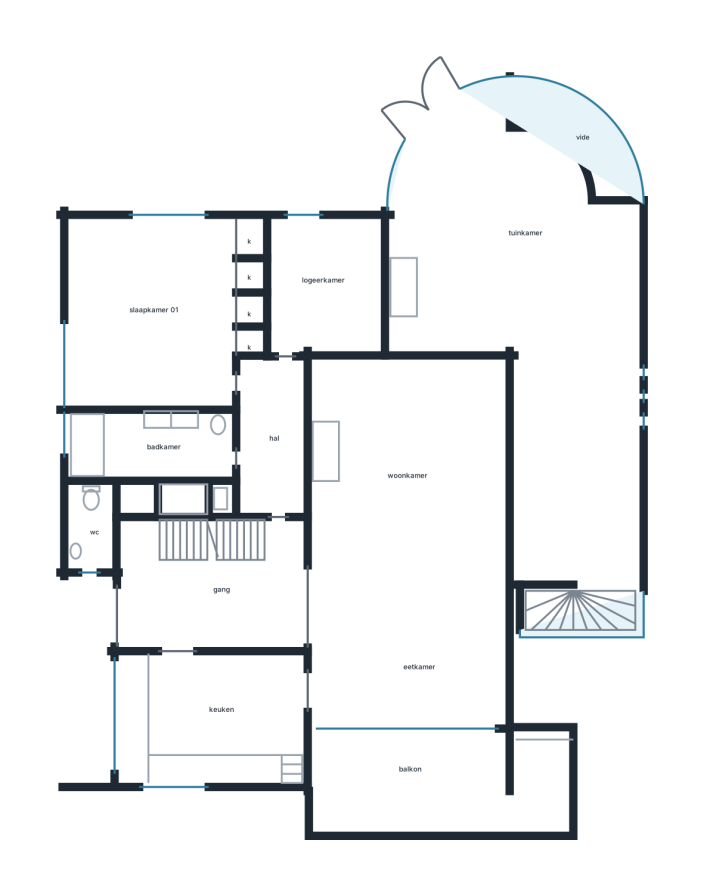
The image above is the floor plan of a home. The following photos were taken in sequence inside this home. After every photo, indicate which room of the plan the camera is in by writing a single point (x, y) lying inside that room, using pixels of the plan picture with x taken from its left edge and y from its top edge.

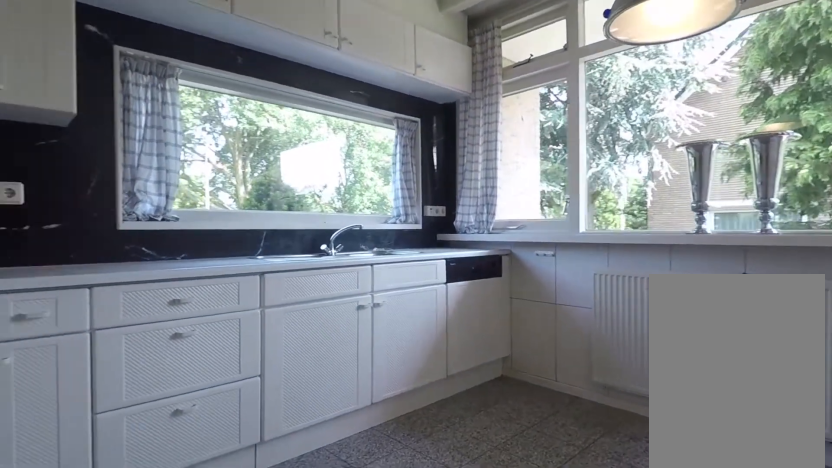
(208, 716)
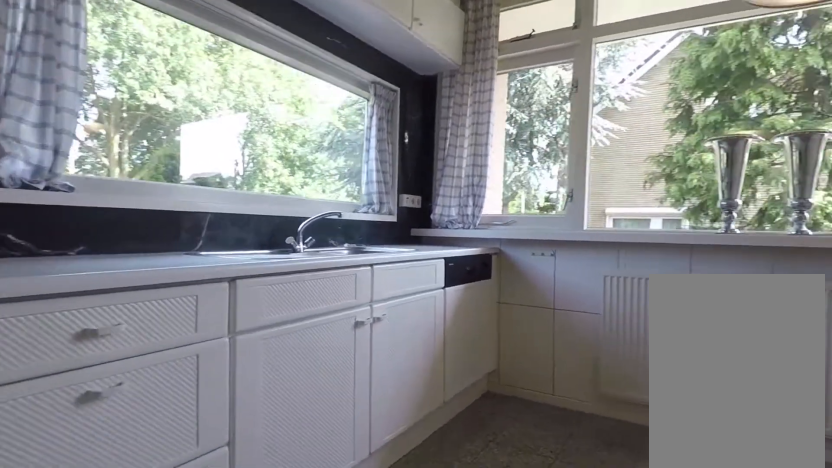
(208, 716)
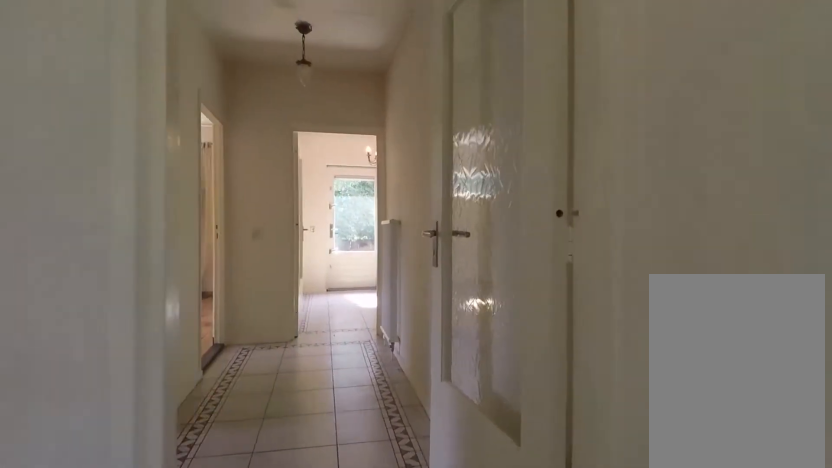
(210, 583)
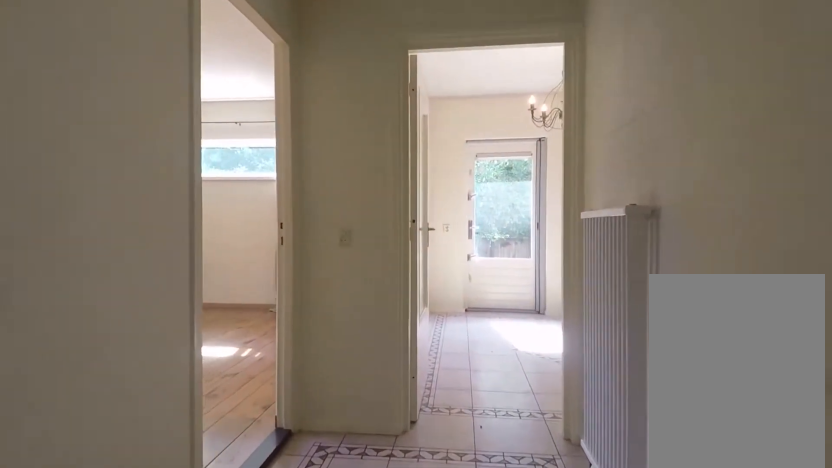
(270, 437)
